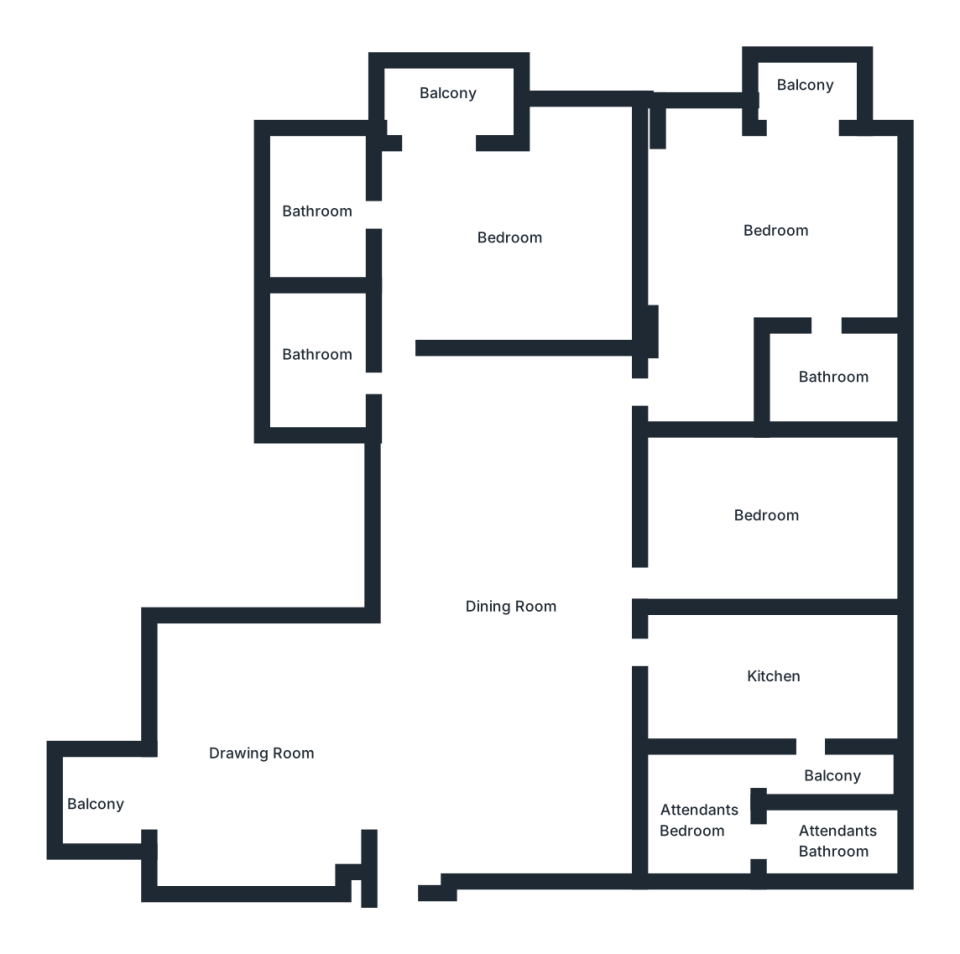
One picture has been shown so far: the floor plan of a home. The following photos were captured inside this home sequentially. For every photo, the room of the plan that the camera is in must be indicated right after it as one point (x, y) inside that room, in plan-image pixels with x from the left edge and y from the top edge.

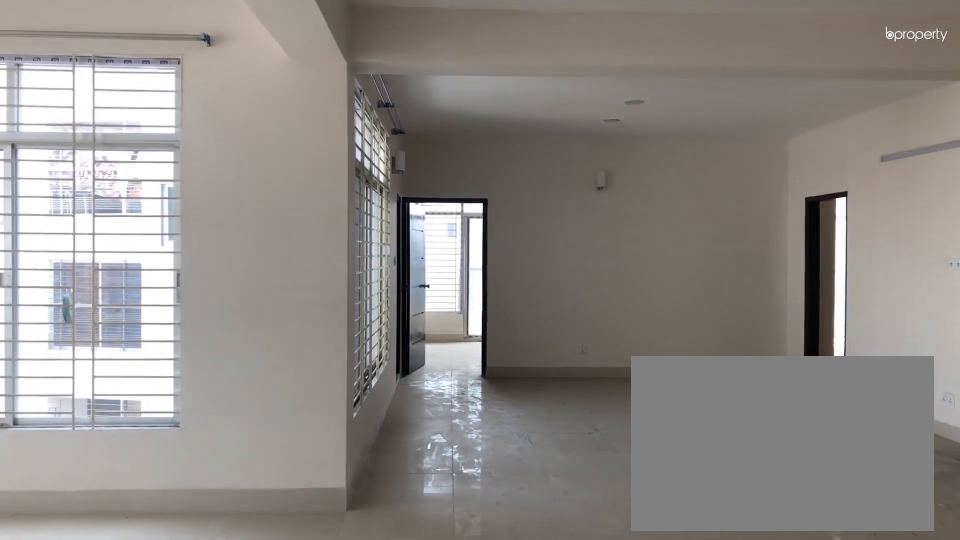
(417, 817)
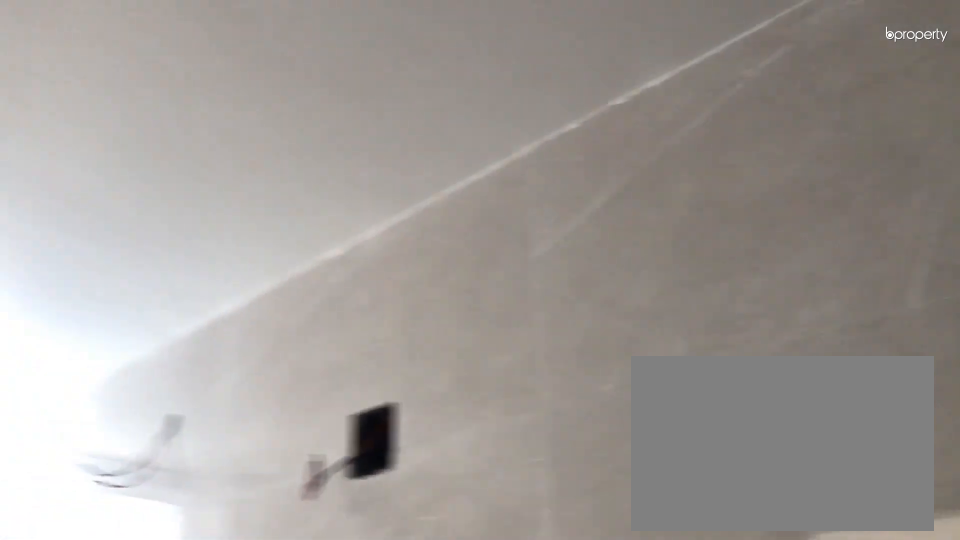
(312, 354)
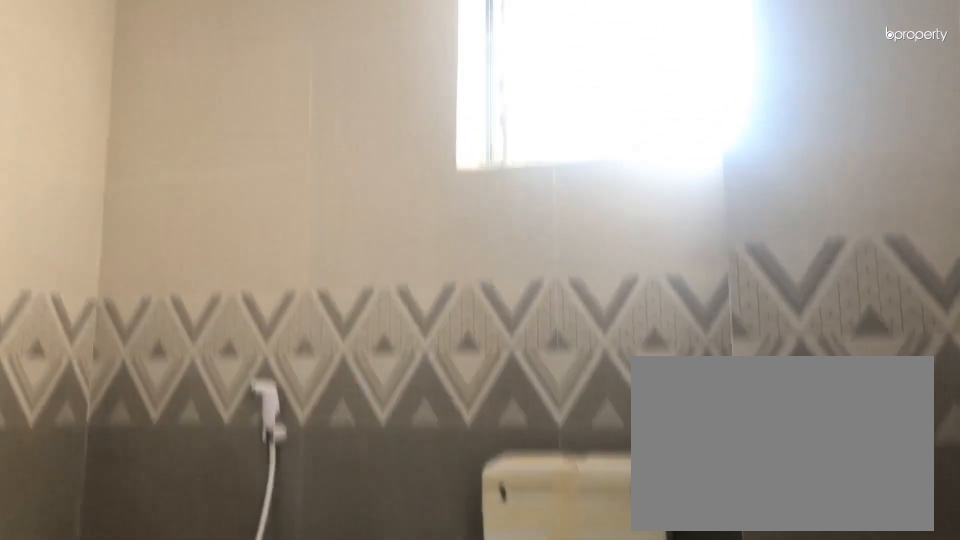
(309, 213)
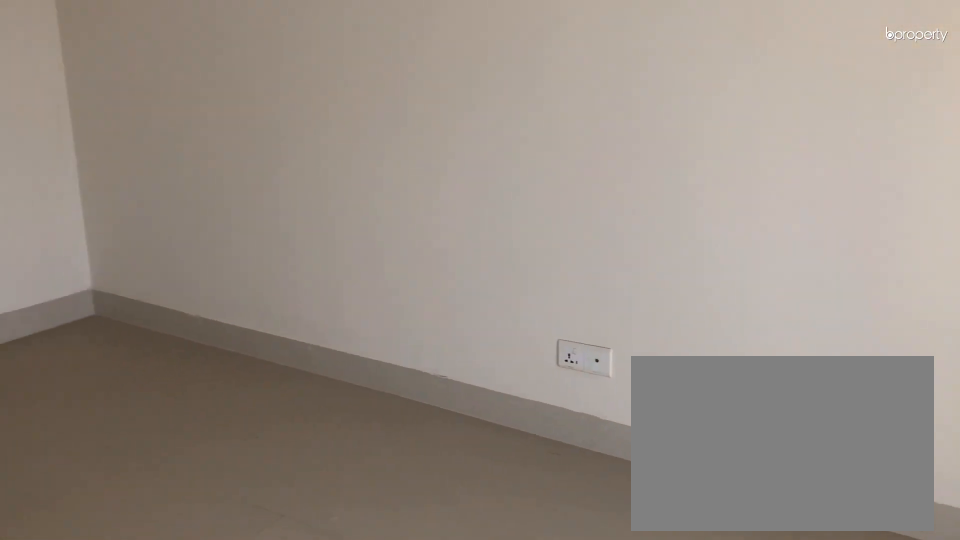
(769, 517)
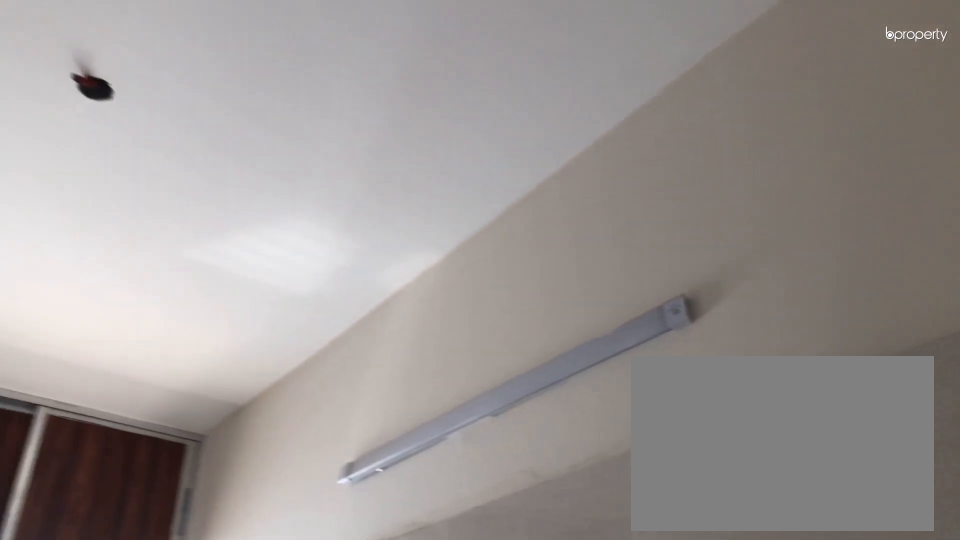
(772, 677)
